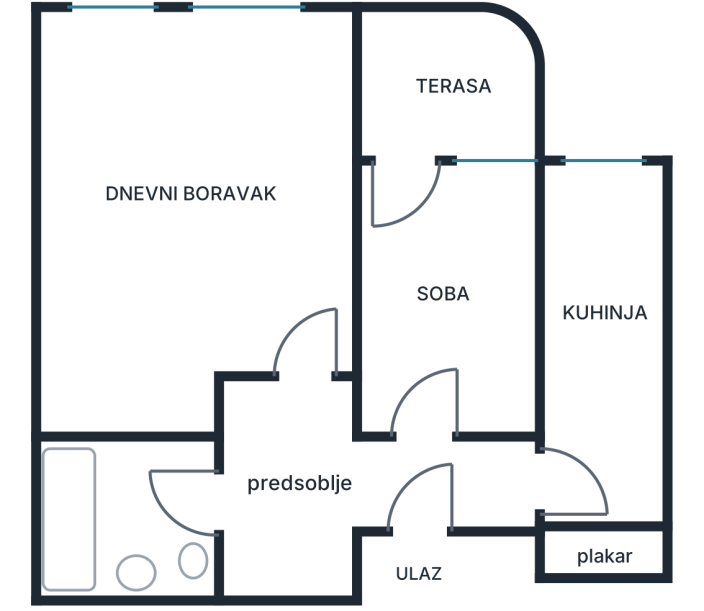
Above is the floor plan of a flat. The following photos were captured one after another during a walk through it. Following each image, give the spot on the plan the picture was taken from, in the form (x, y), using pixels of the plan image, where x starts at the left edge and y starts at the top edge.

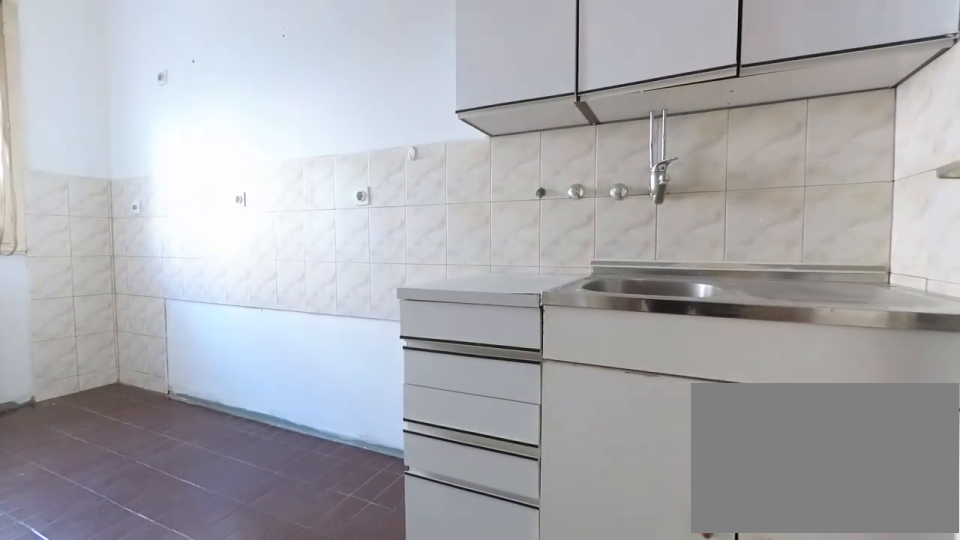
(524, 492)
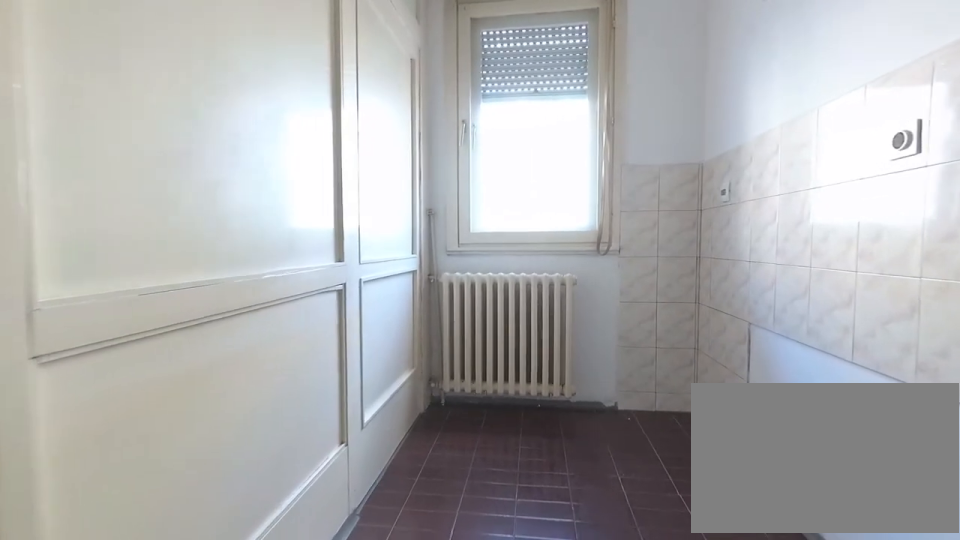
(602, 387)
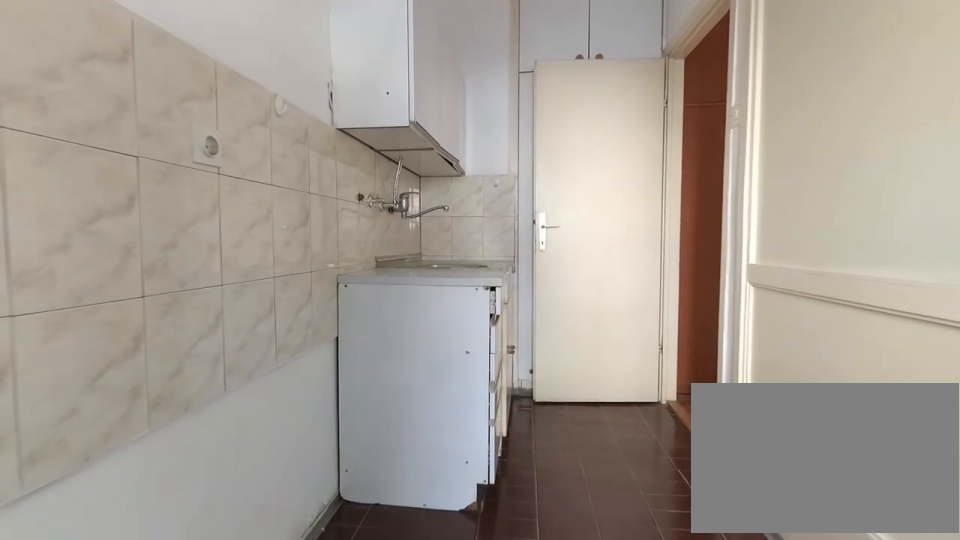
(600, 249)
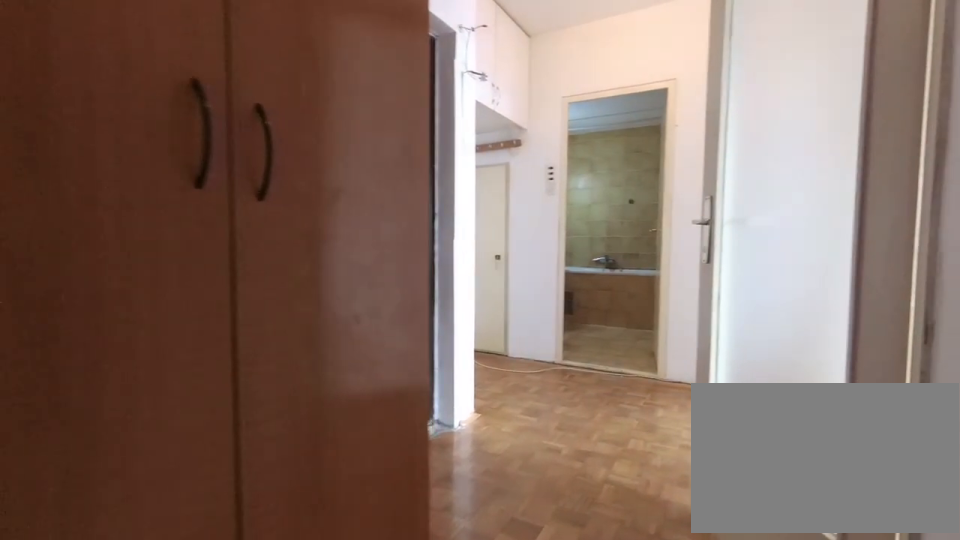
(614, 475)
